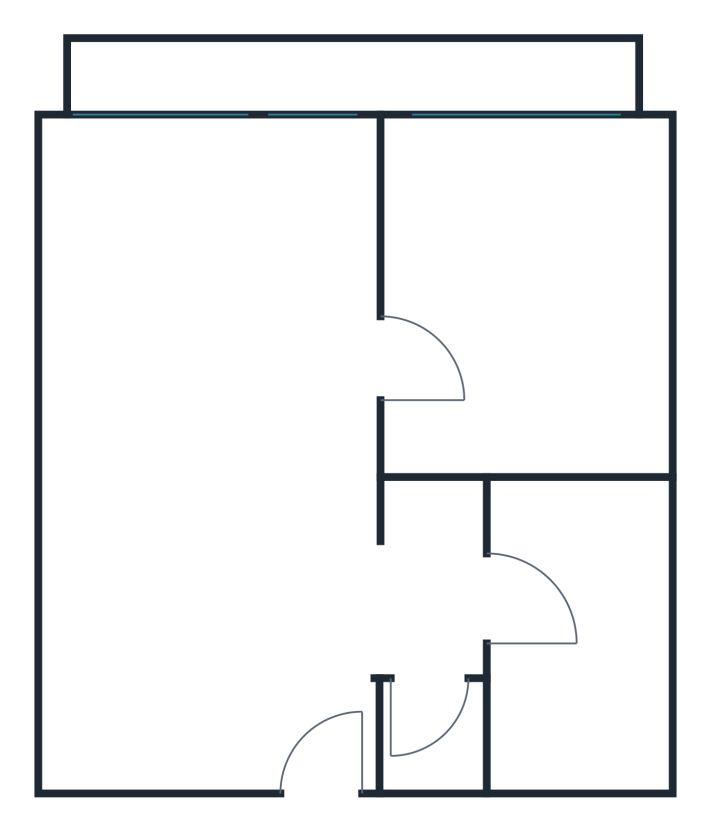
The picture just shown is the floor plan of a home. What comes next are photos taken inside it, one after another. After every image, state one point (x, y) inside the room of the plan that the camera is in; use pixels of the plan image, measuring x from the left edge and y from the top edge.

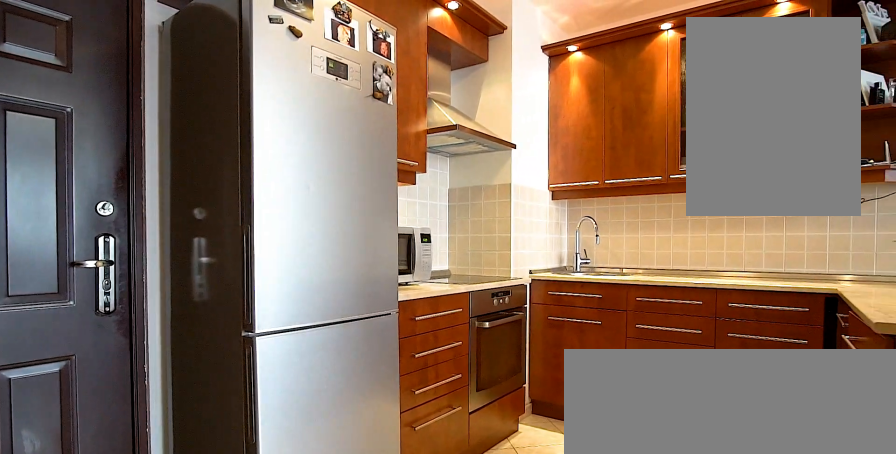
(326, 699)
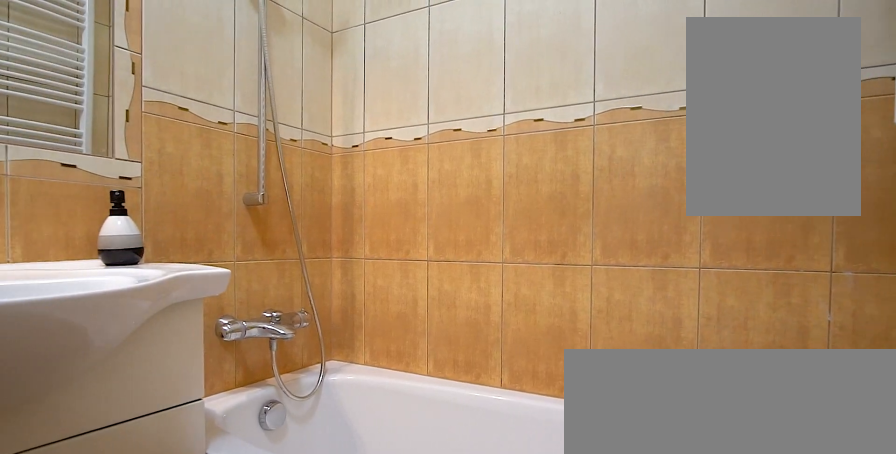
(562, 620)
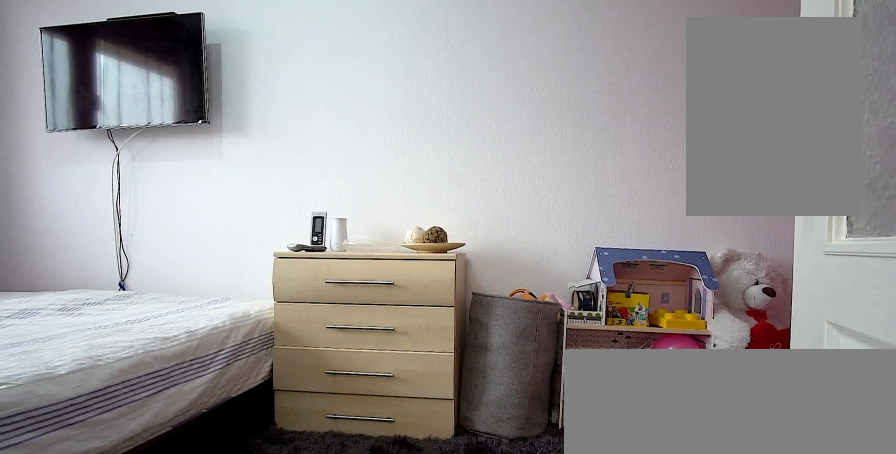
(517, 322)
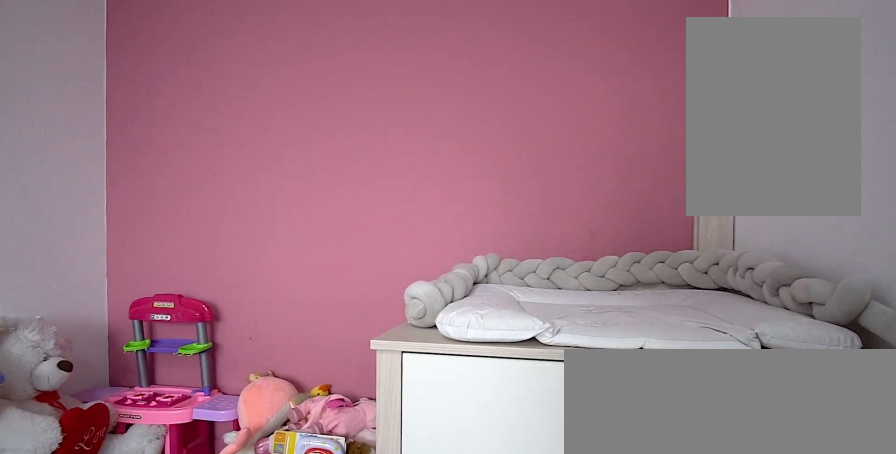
(517, 322)
